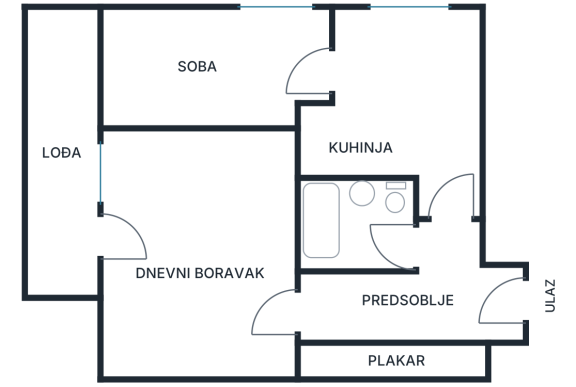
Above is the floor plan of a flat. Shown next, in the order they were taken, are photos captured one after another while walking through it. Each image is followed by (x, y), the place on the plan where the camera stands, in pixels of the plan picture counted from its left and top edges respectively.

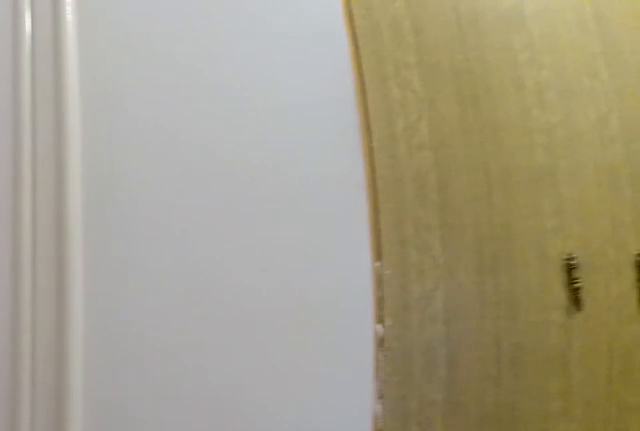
(449, 266)
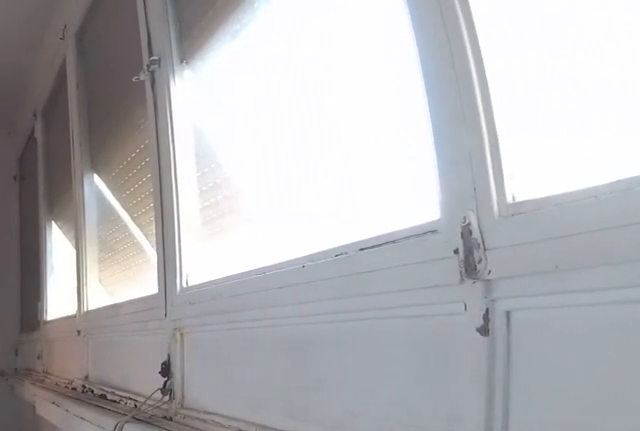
(58, 44)
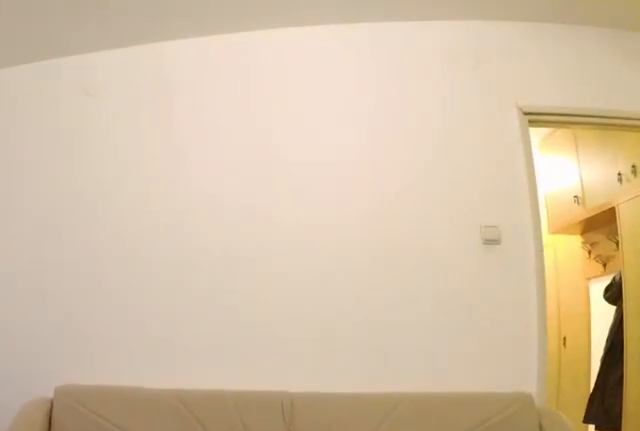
(124, 231)
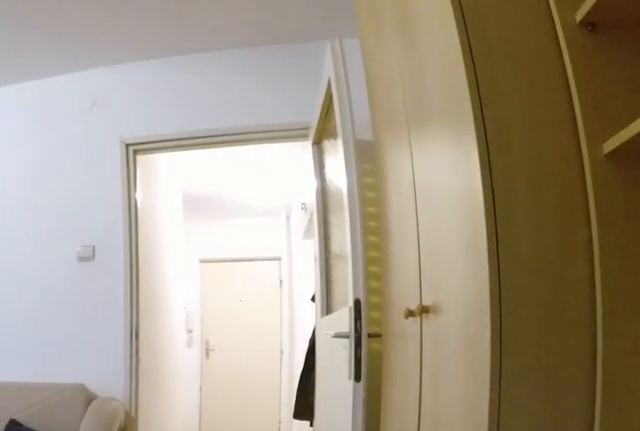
(189, 336)
